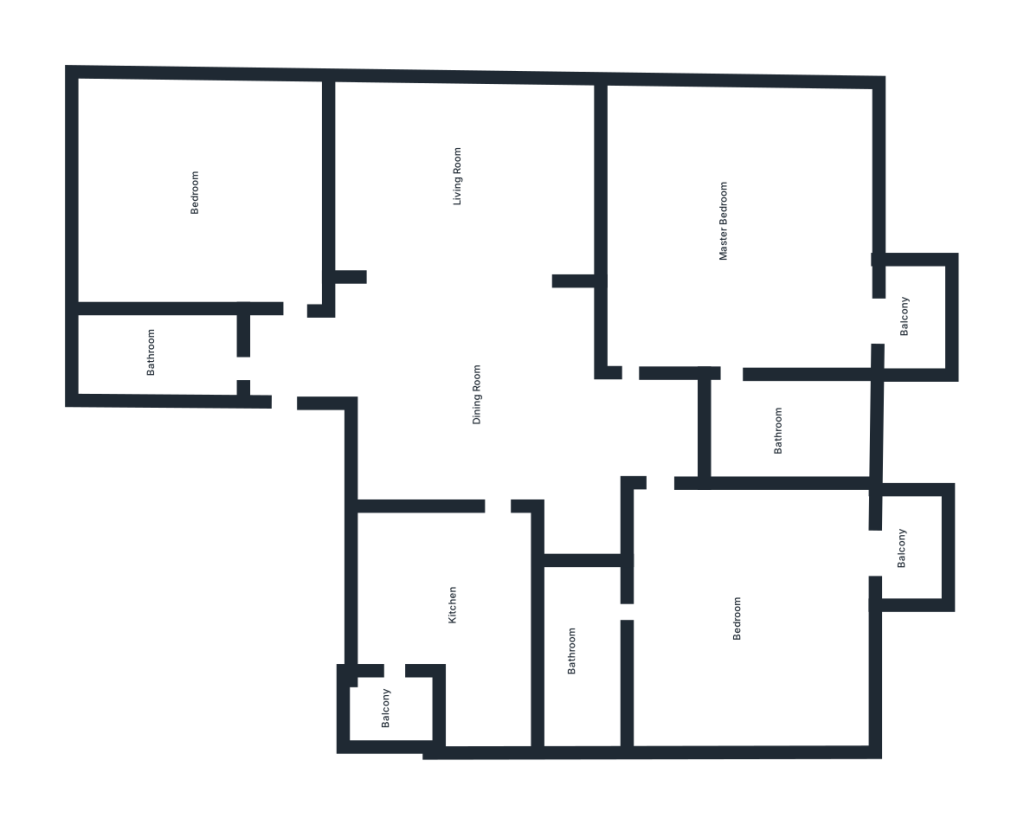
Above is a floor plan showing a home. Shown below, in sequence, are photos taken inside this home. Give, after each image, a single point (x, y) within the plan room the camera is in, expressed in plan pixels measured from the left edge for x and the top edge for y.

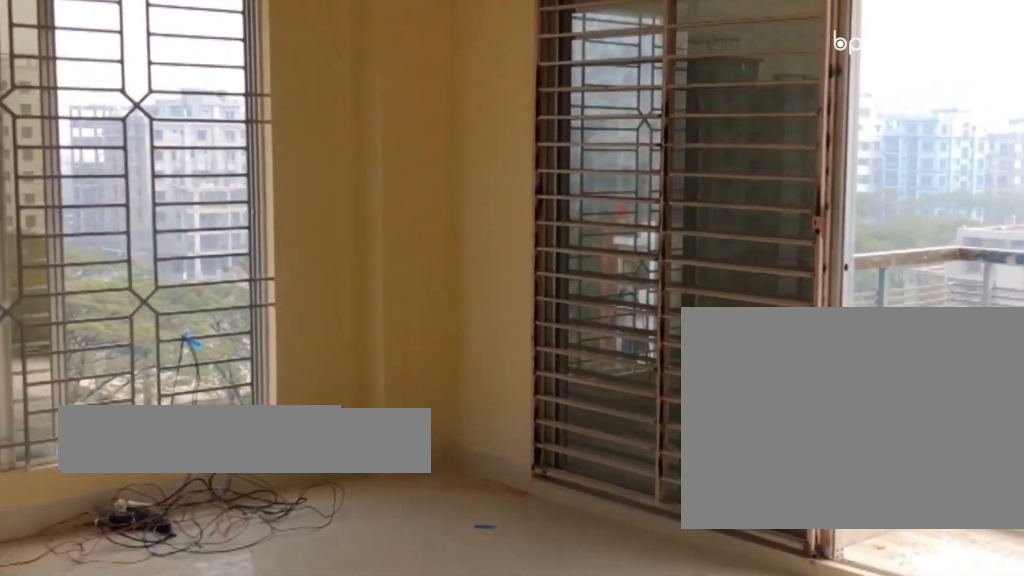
(719, 206)
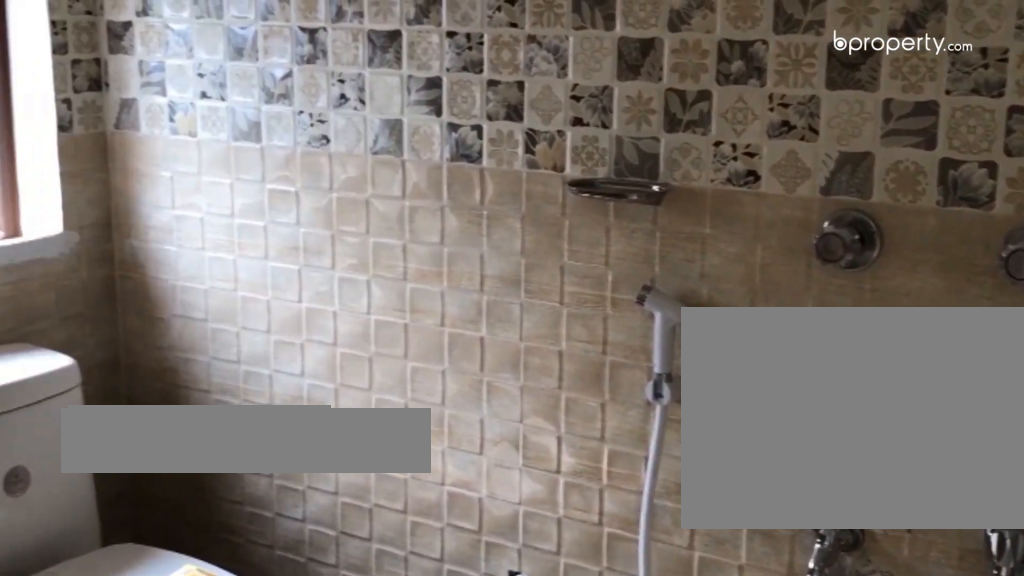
(766, 450)
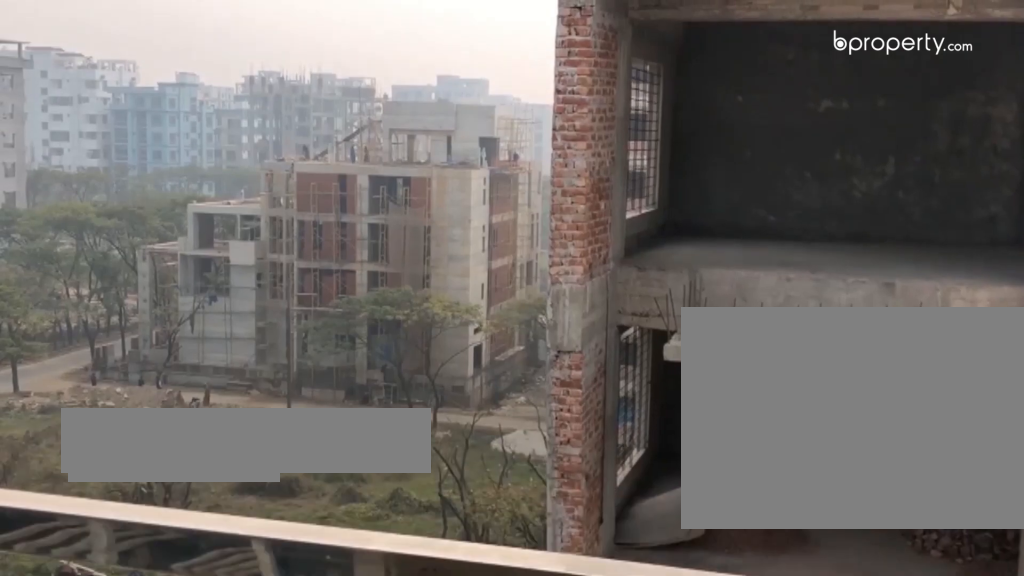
(905, 316)
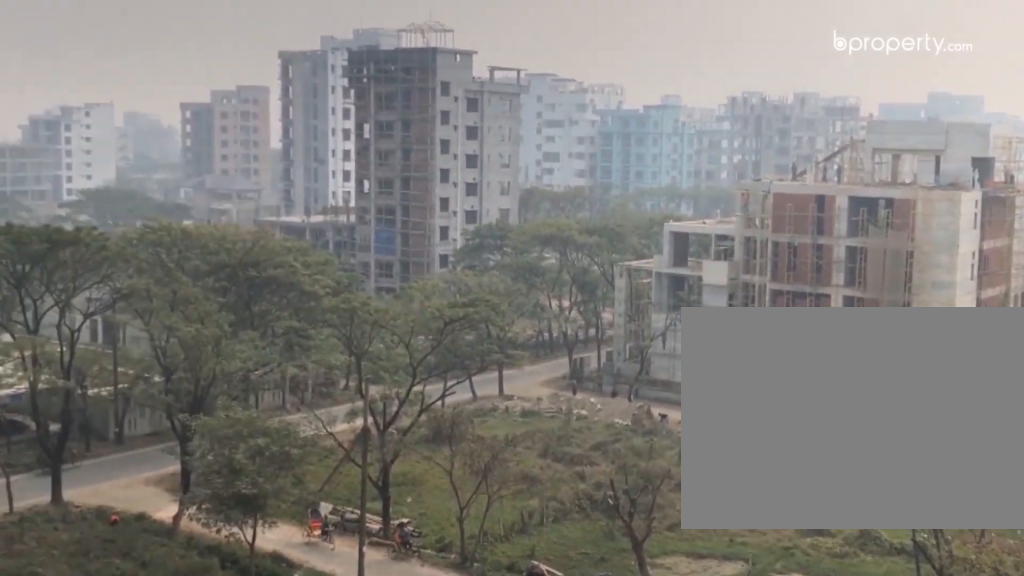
(905, 316)
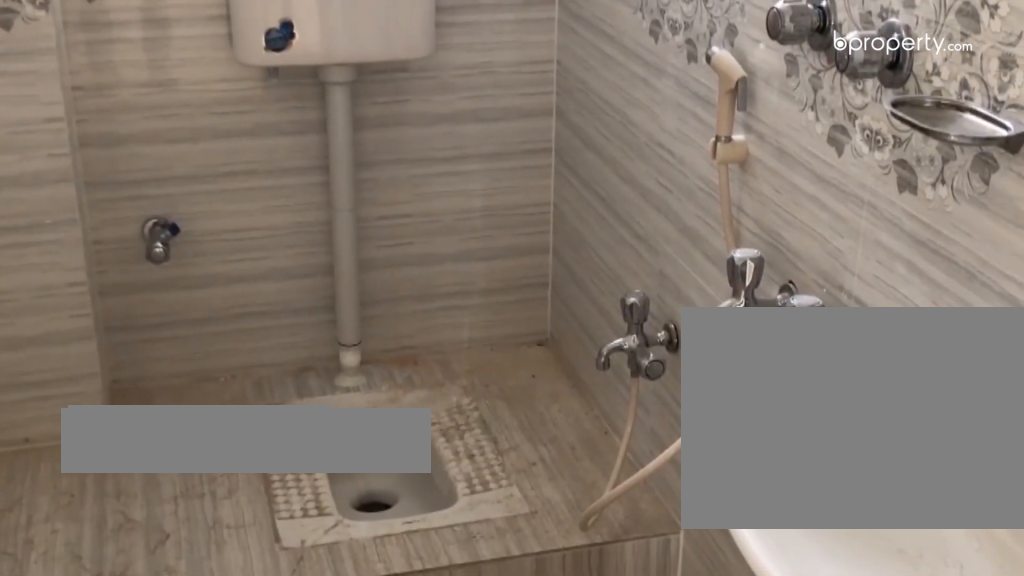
(163, 345)
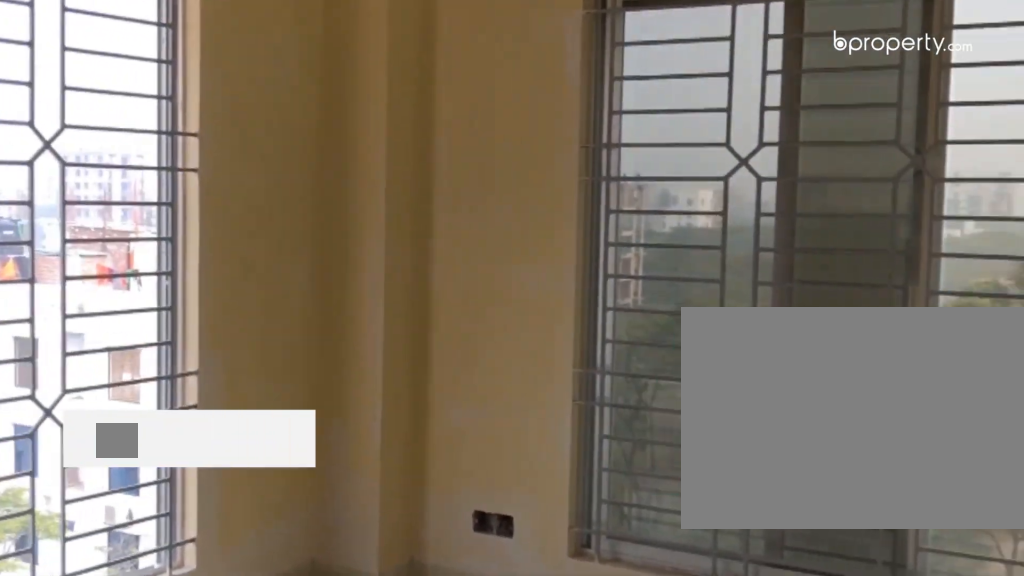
(231, 202)
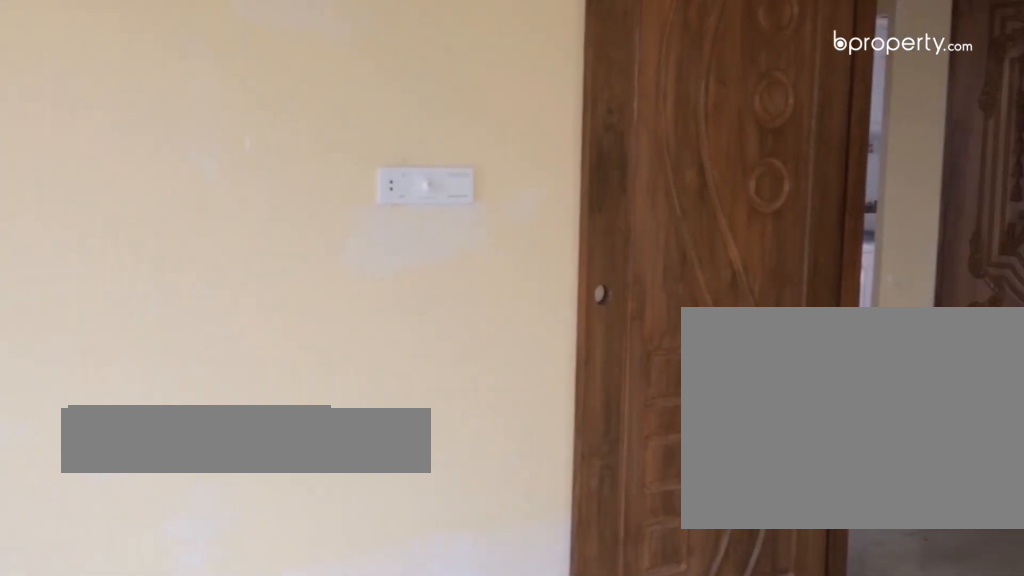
(230, 202)
